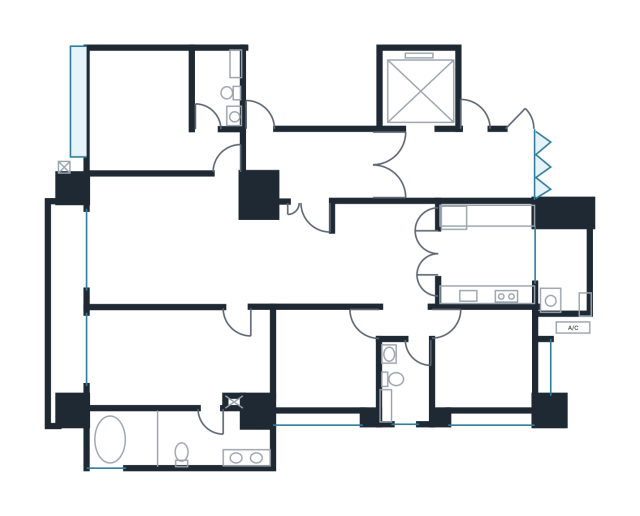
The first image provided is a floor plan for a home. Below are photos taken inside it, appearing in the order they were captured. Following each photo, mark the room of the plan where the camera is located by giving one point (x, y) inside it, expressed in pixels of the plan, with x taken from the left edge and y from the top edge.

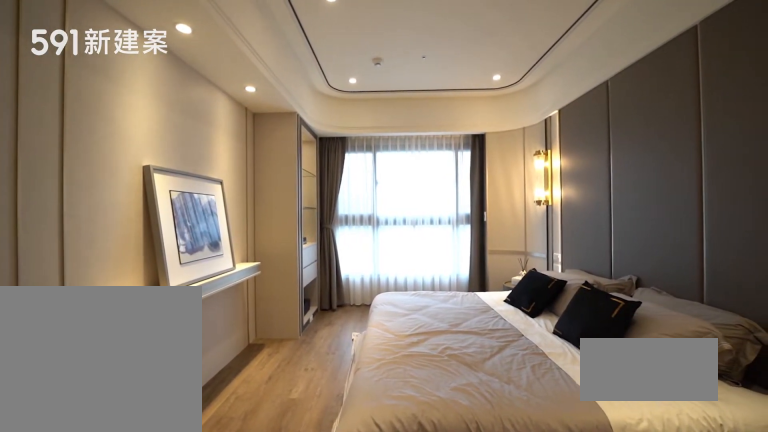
(172, 354)
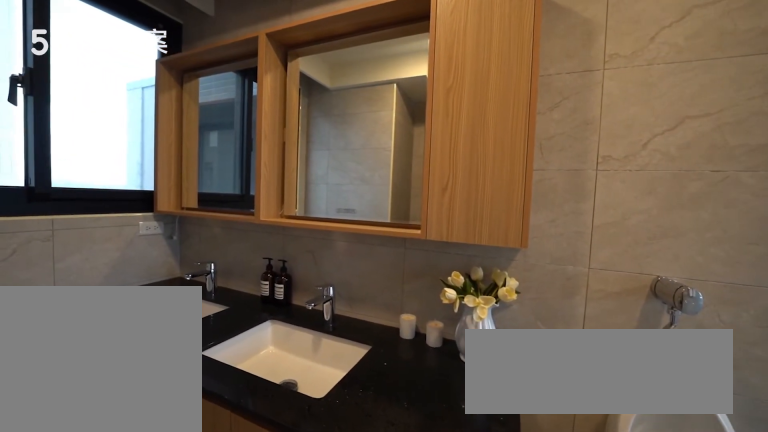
(172, 441)
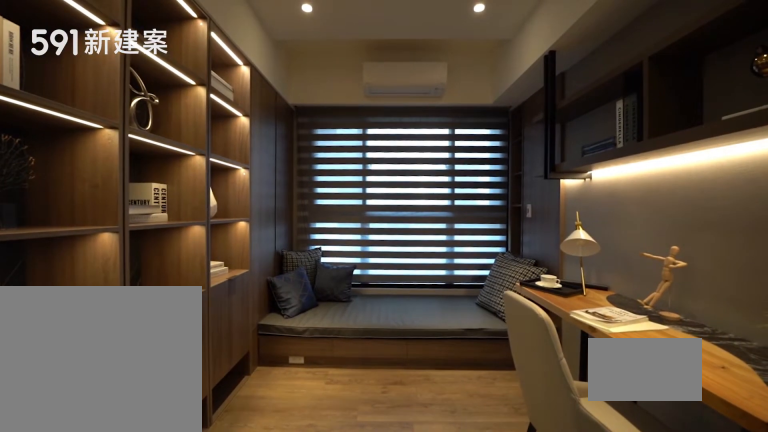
(326, 358)
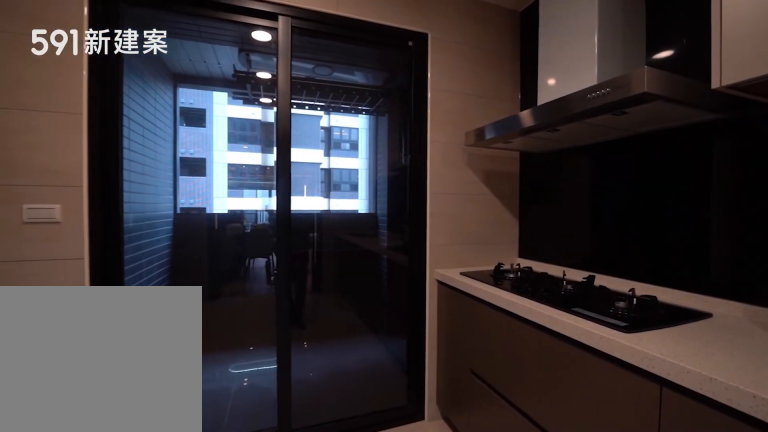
(487, 255)
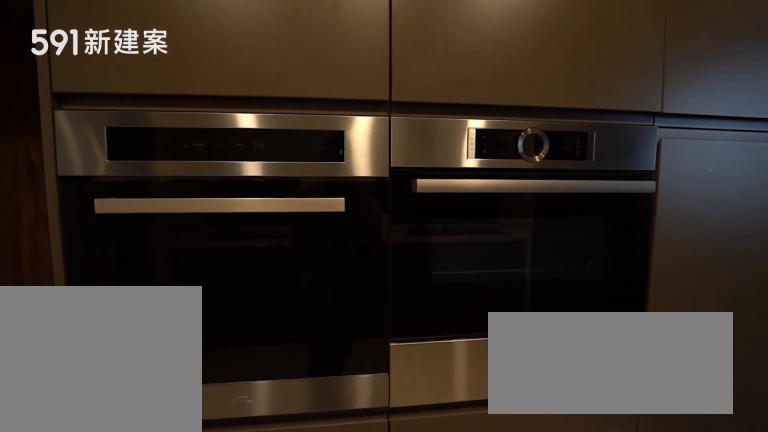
(487, 255)
